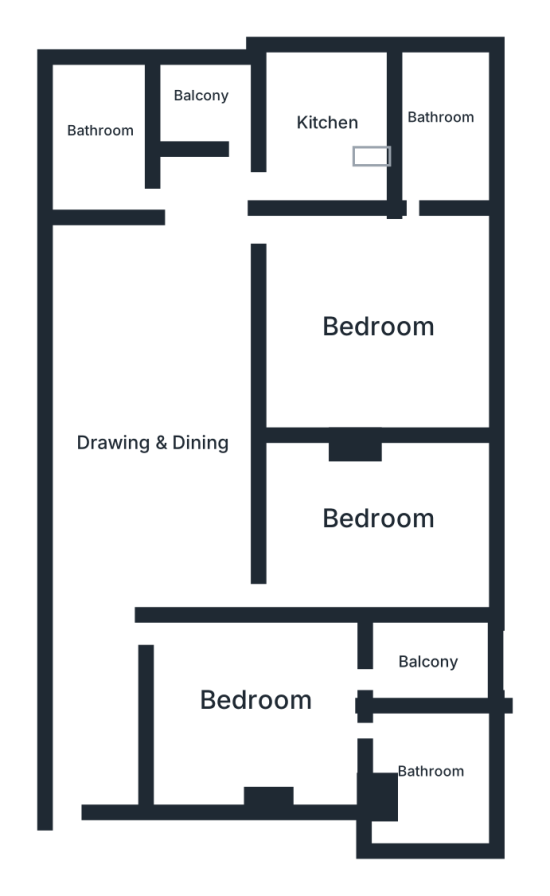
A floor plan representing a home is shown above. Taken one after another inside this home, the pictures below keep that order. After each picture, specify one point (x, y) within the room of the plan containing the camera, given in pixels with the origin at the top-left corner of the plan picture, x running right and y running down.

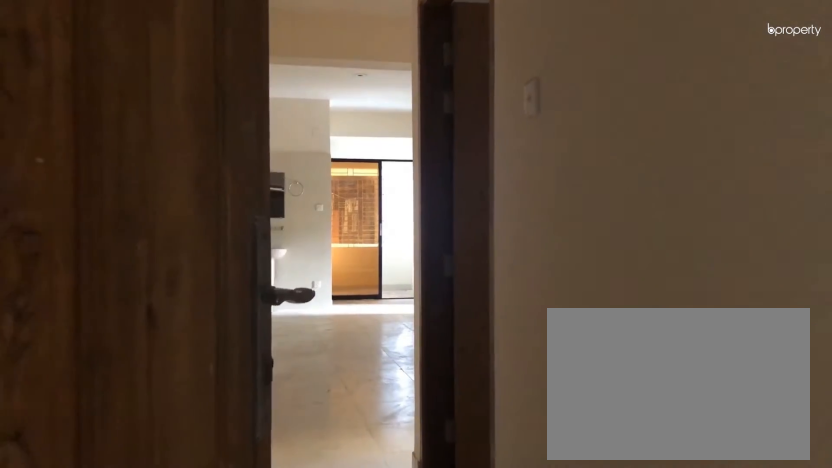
(76, 679)
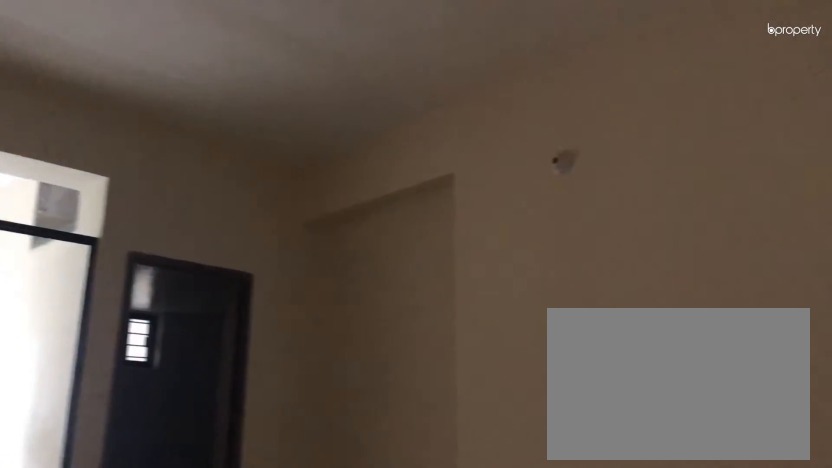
(255, 703)
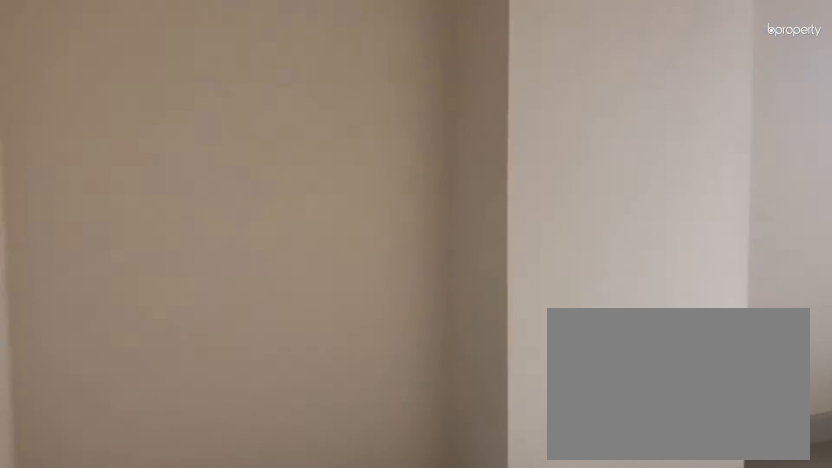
(380, 516)
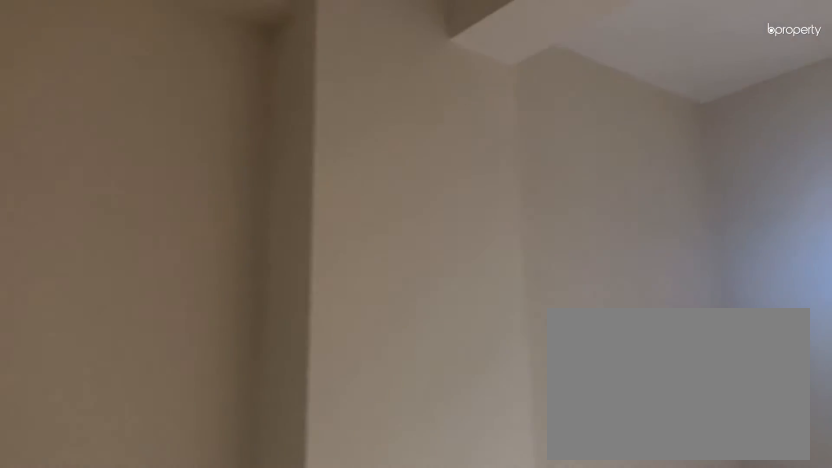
(380, 517)
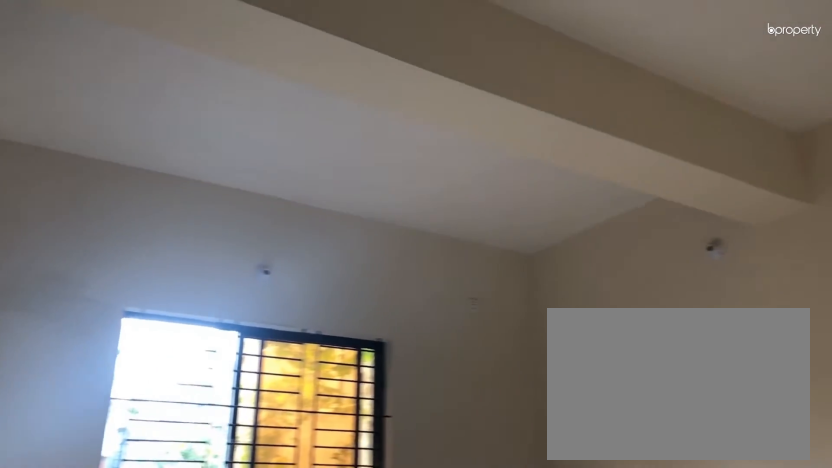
(383, 323)
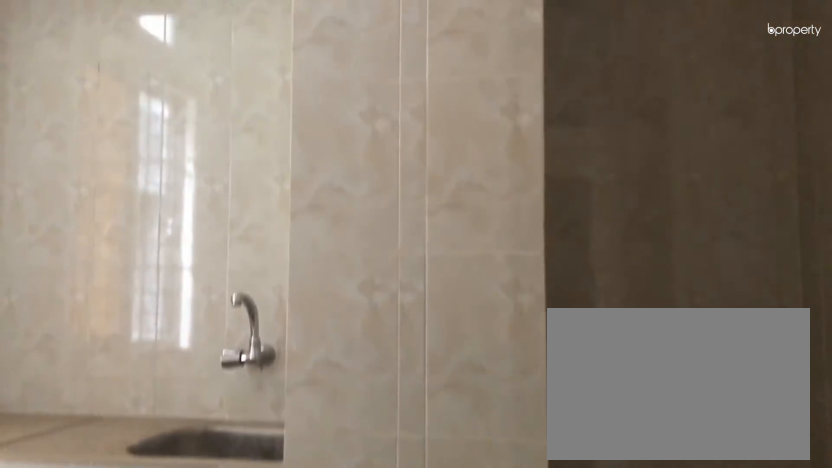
(331, 120)
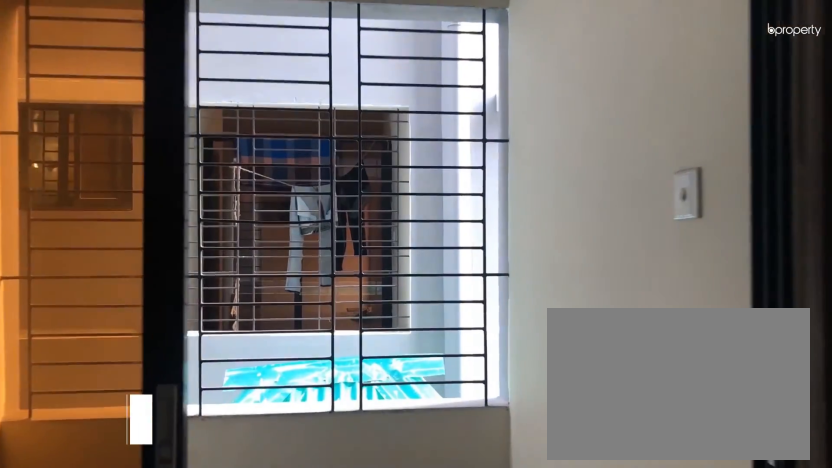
(212, 89)
